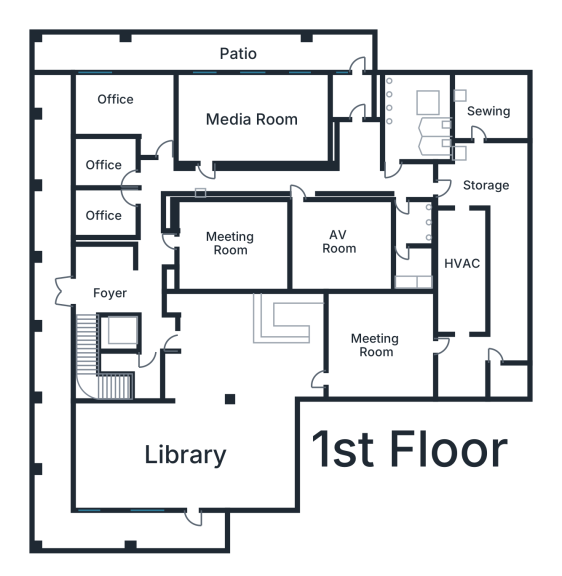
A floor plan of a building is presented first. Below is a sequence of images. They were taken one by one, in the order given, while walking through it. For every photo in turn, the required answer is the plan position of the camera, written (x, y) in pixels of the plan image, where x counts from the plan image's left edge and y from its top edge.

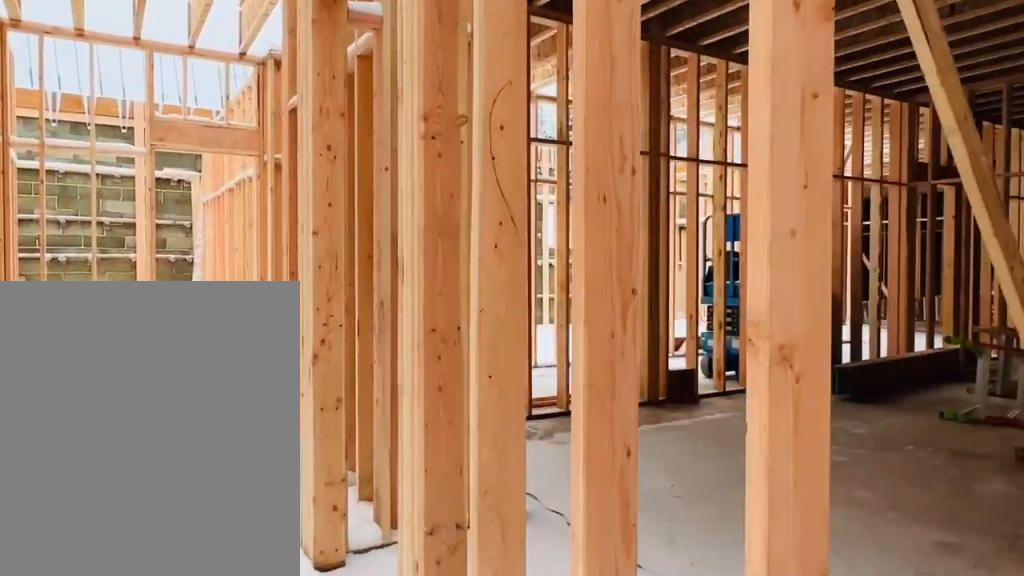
(159, 286)
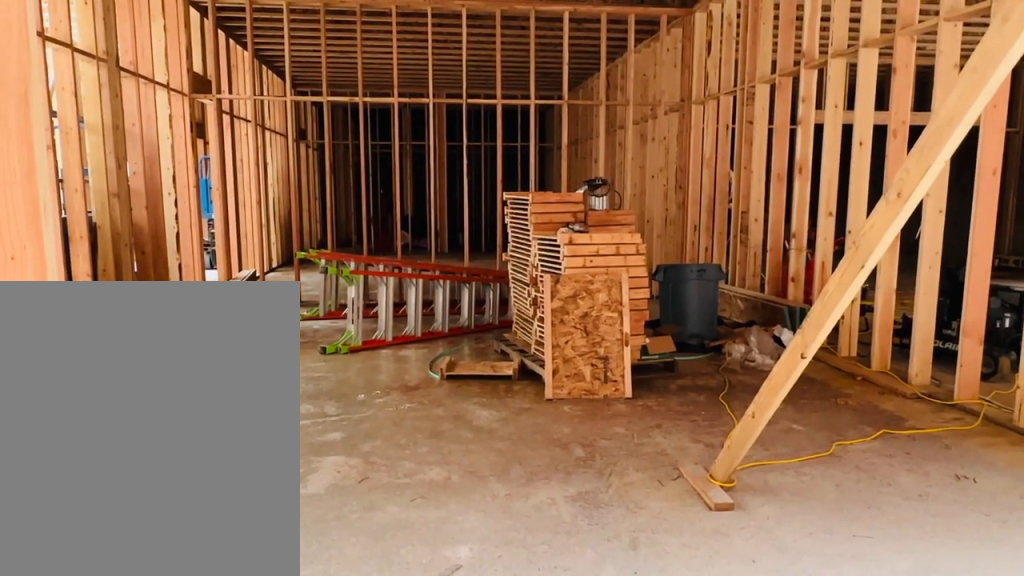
(170, 233)
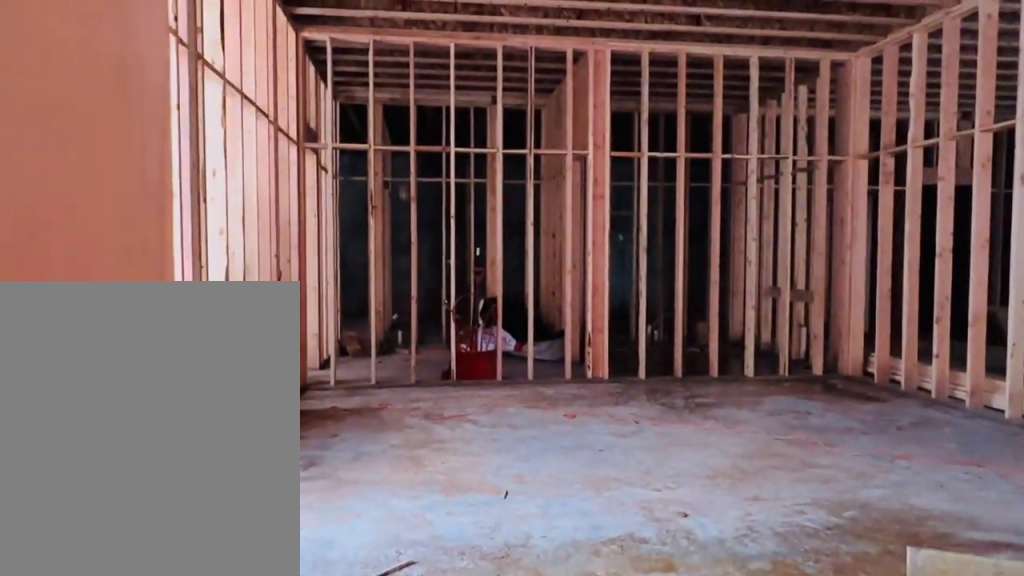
(271, 234)
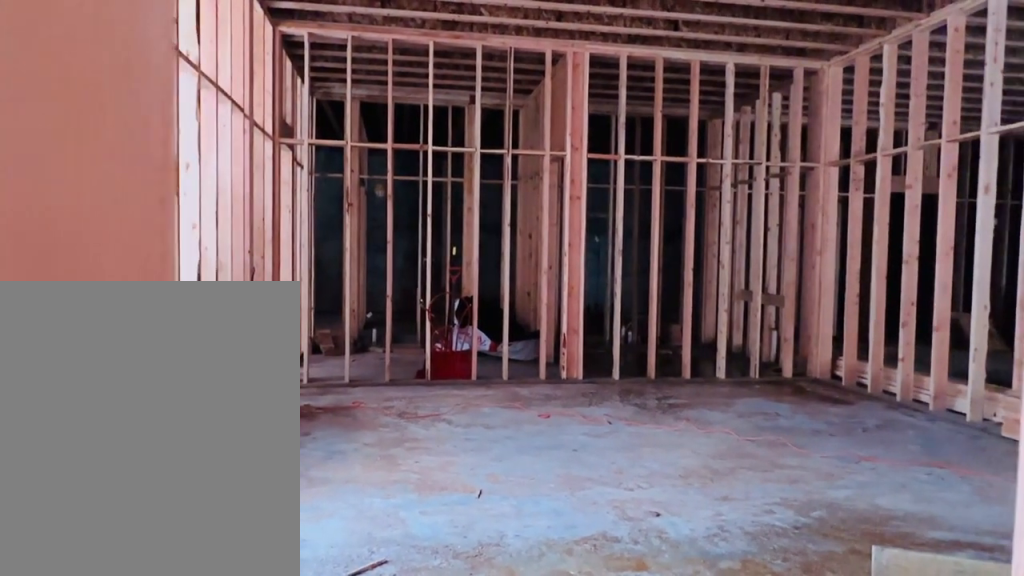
(275, 233)
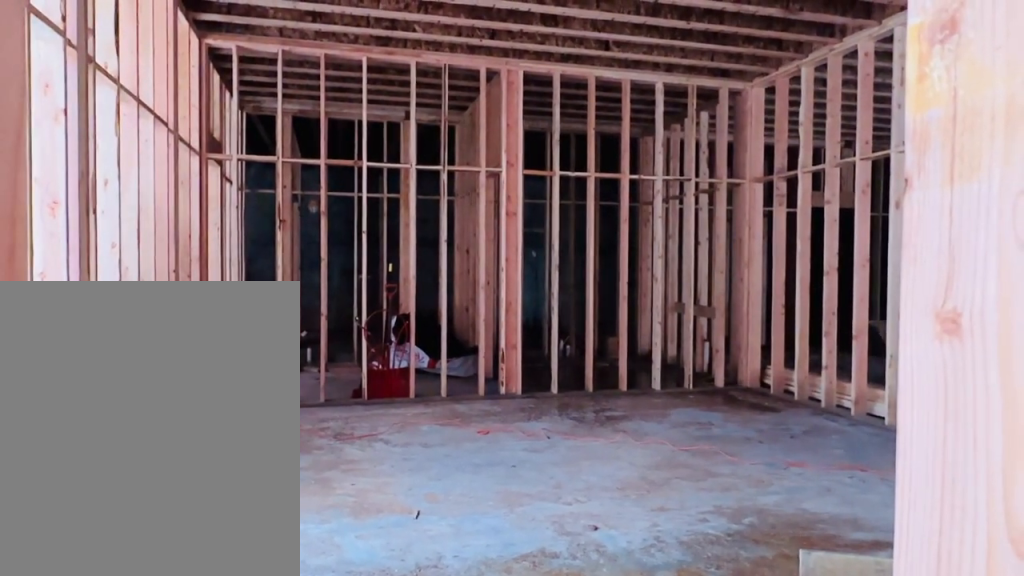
(275, 233)
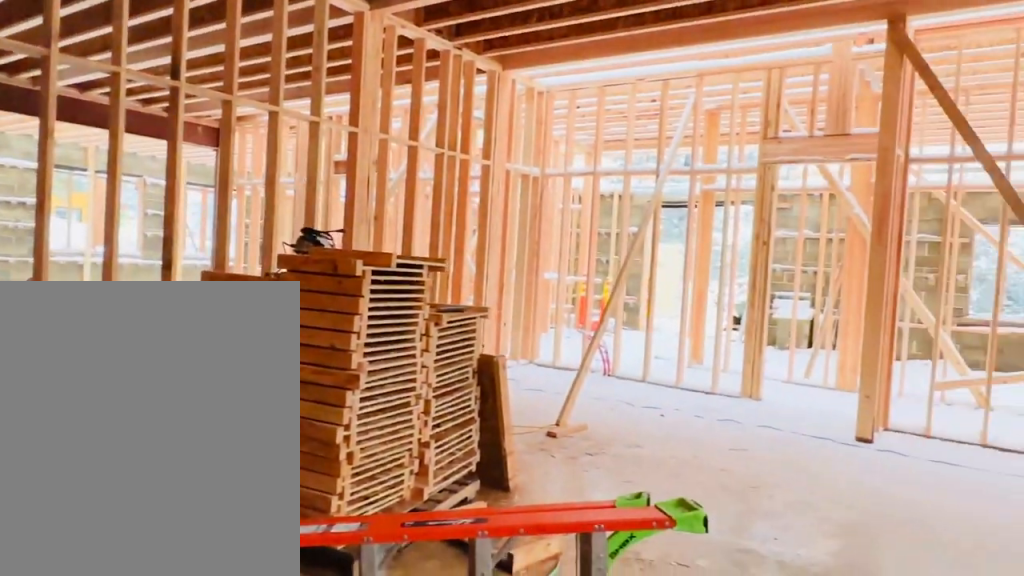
(276, 233)
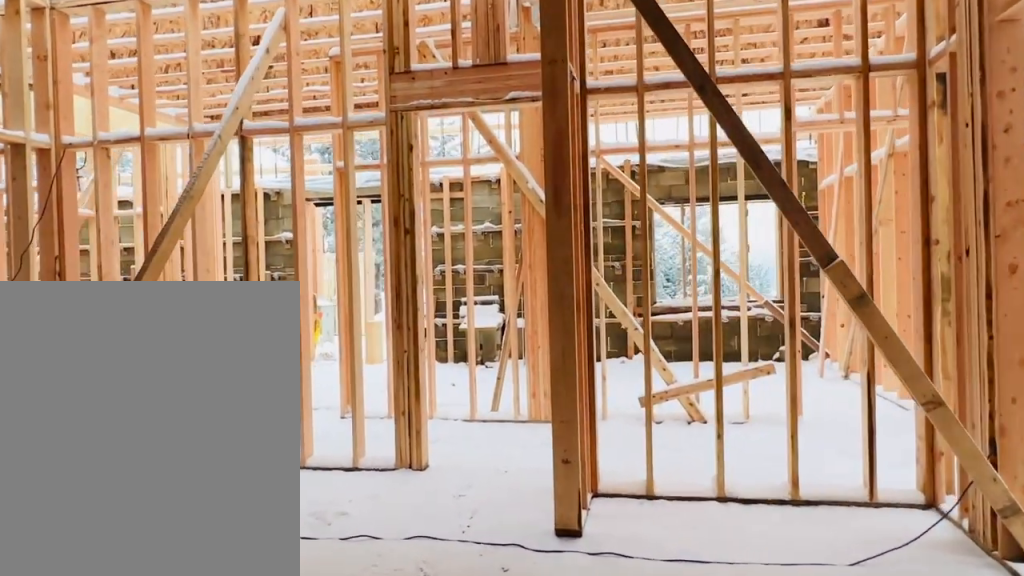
(231, 233)
